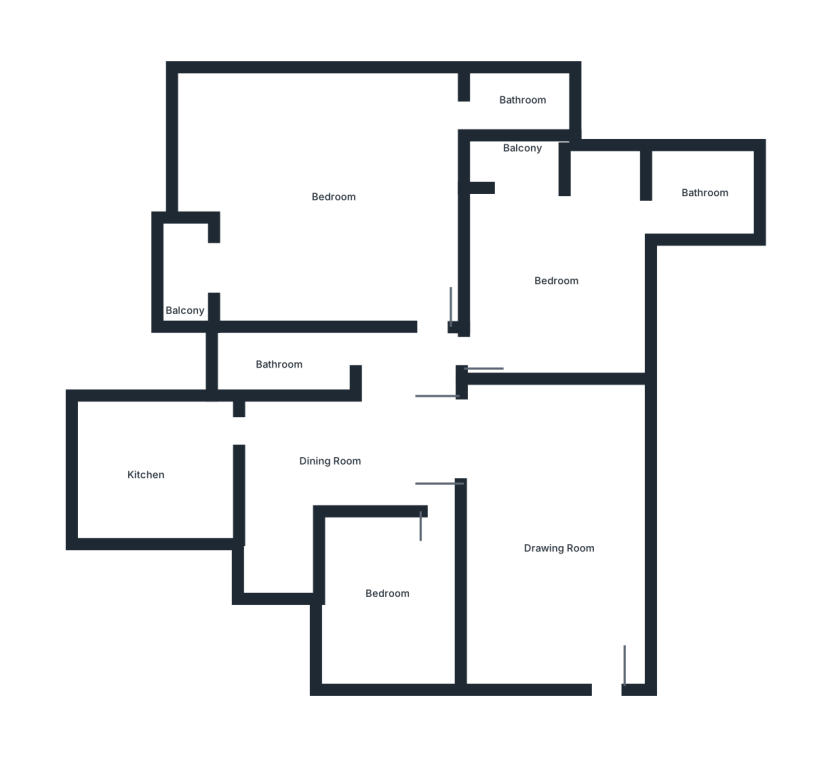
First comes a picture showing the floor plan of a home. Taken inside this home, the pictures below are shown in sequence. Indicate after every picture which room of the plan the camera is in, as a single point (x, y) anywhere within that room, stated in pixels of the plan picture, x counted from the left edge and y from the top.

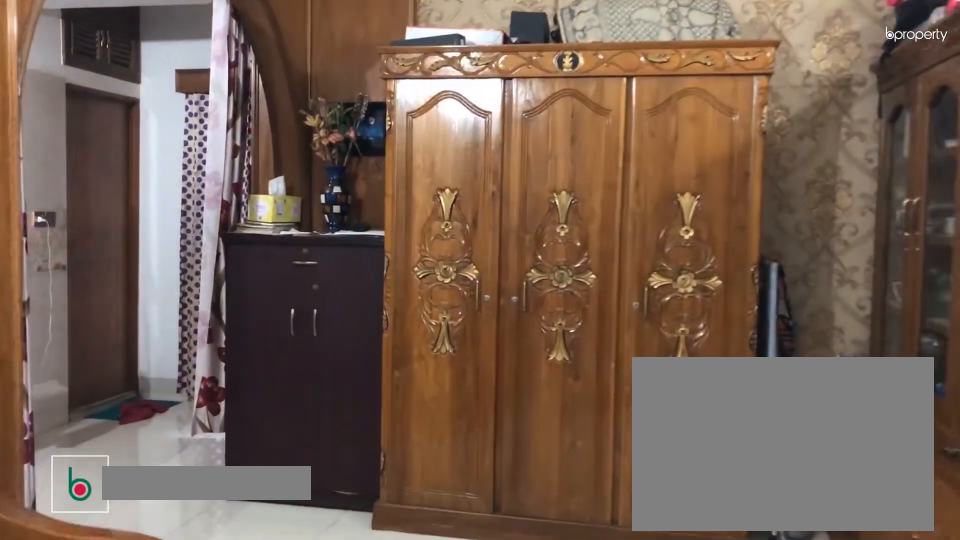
(557, 527)
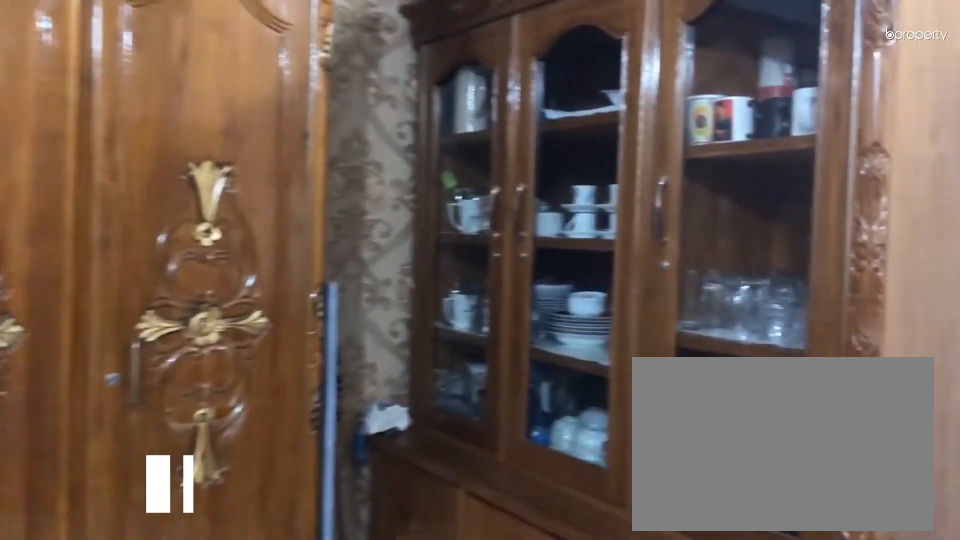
(557, 527)
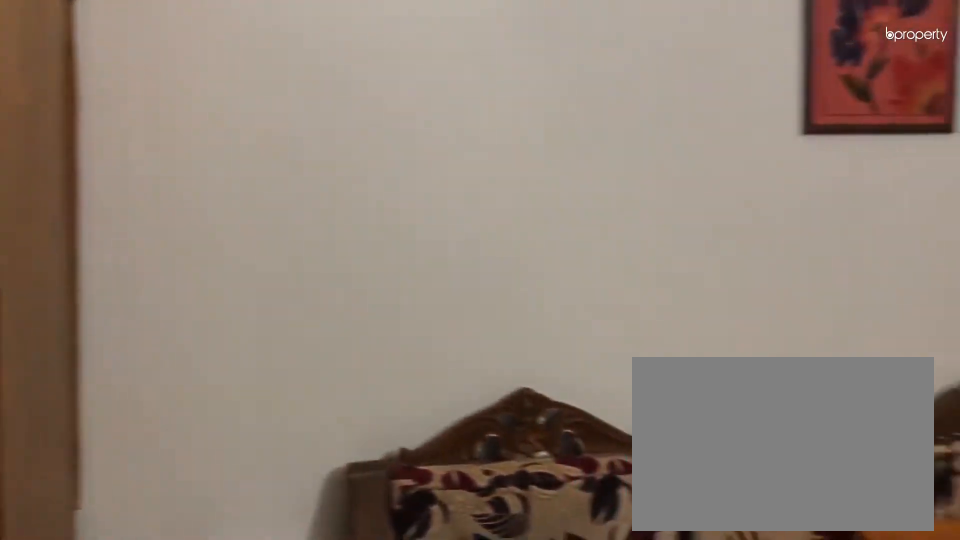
(557, 527)
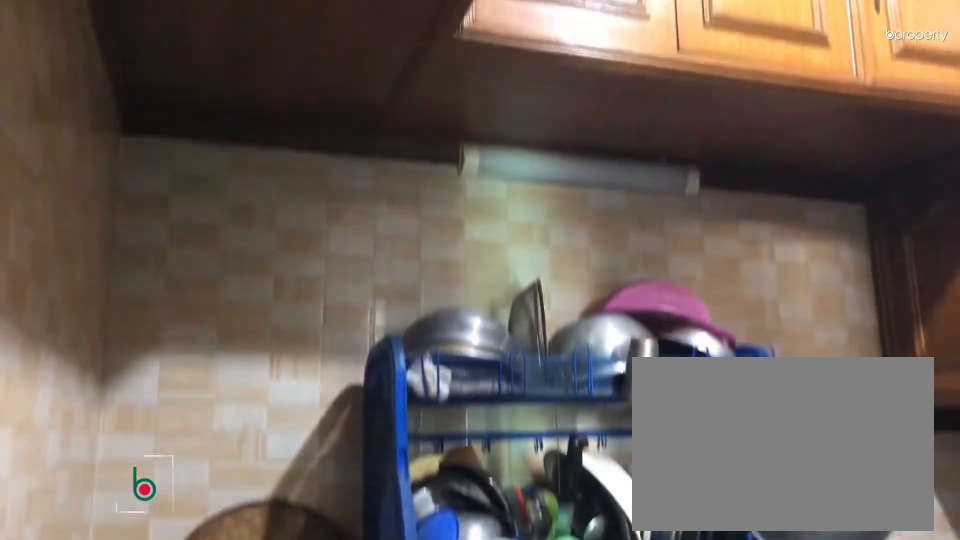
(156, 475)
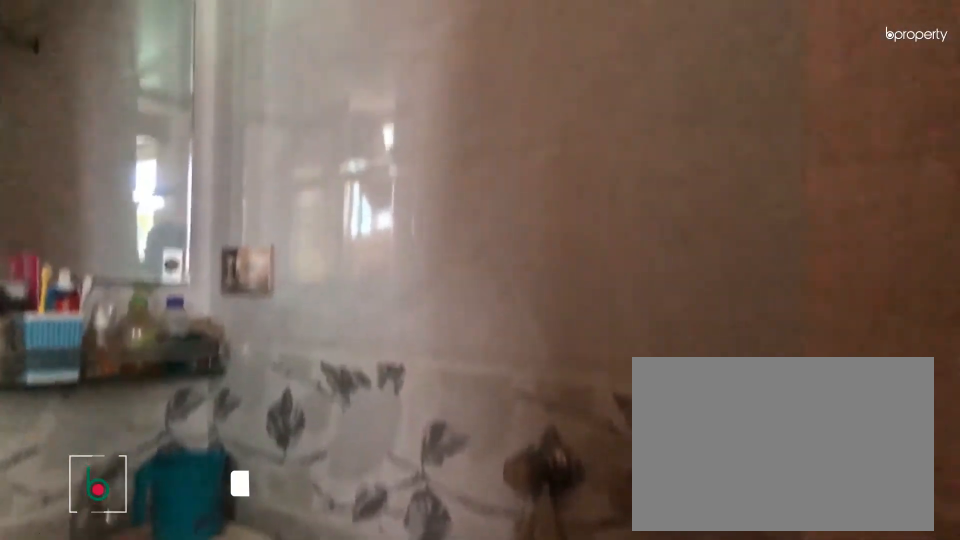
(279, 360)
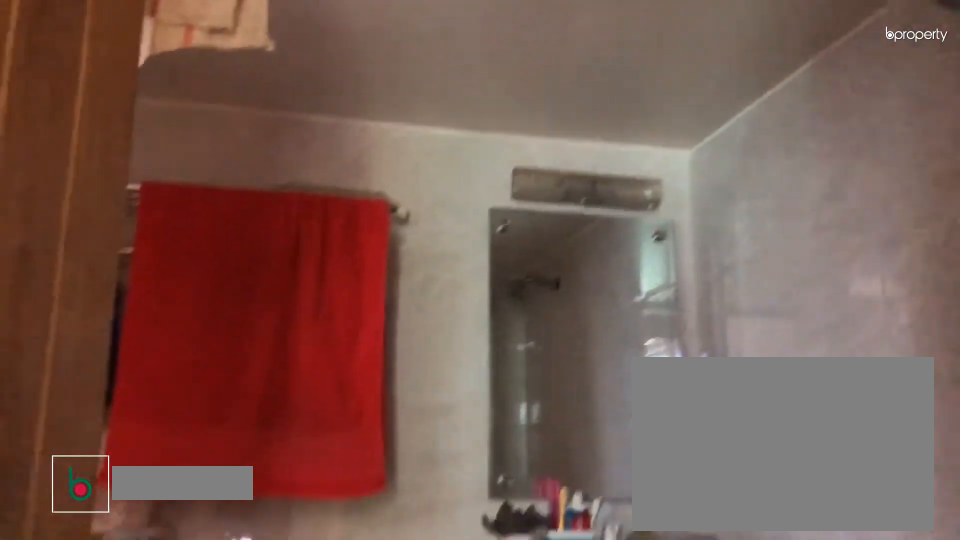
(279, 360)
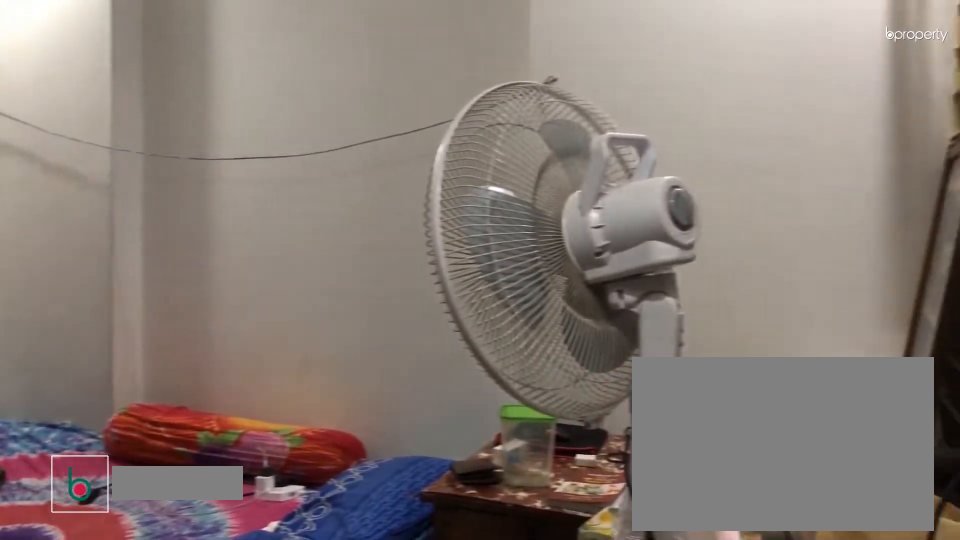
(389, 598)
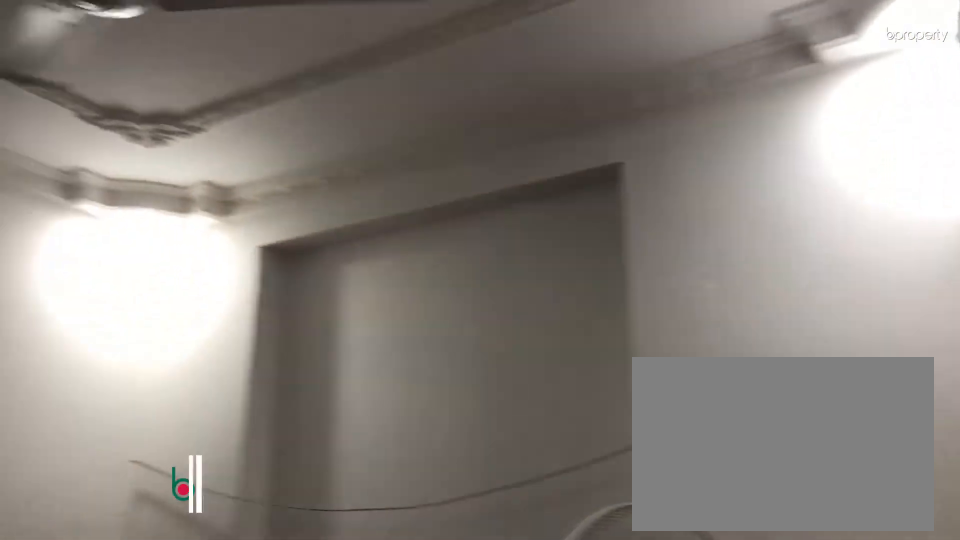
(389, 598)
